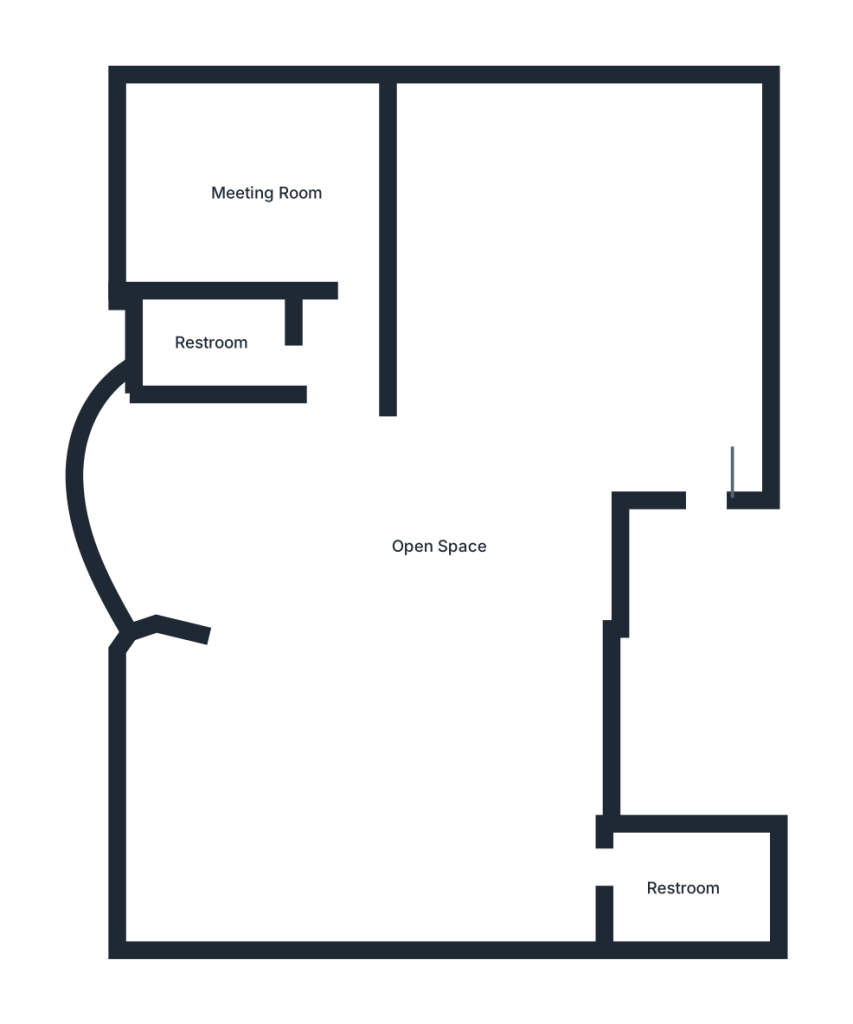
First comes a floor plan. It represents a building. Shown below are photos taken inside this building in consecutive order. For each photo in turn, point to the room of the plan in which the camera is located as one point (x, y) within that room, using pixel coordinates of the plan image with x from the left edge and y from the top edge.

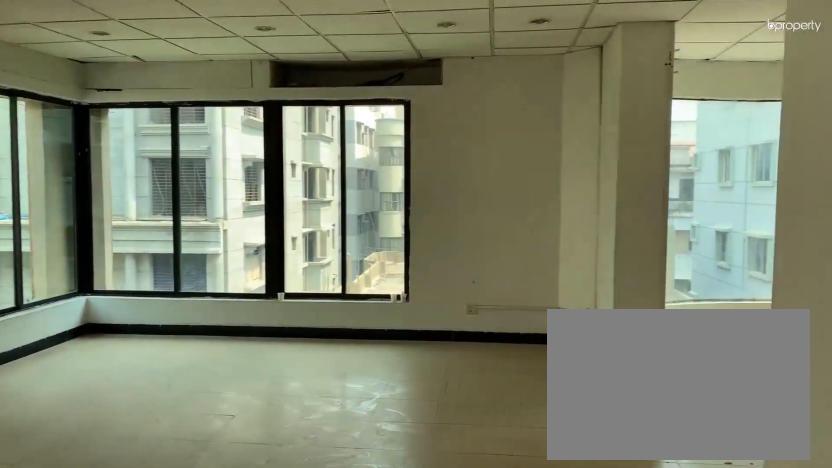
(410, 721)
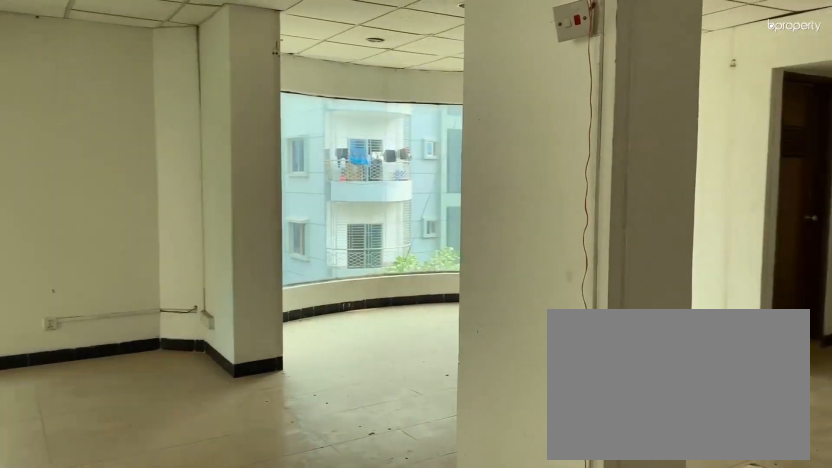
(410, 721)
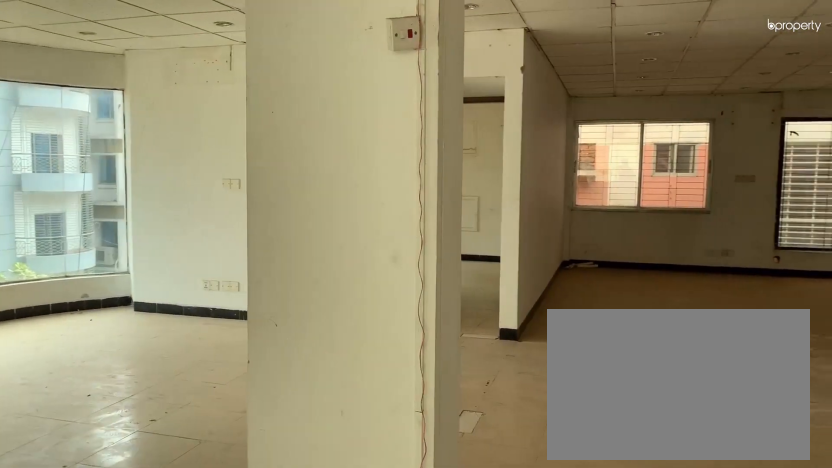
(410, 721)
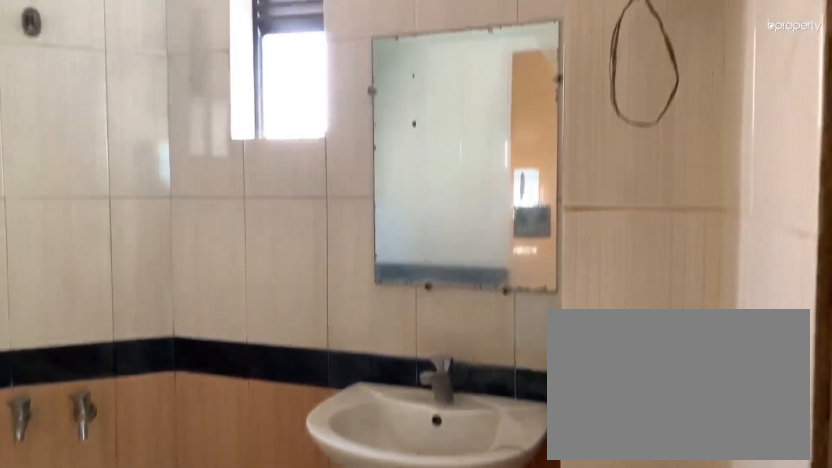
(677, 875)
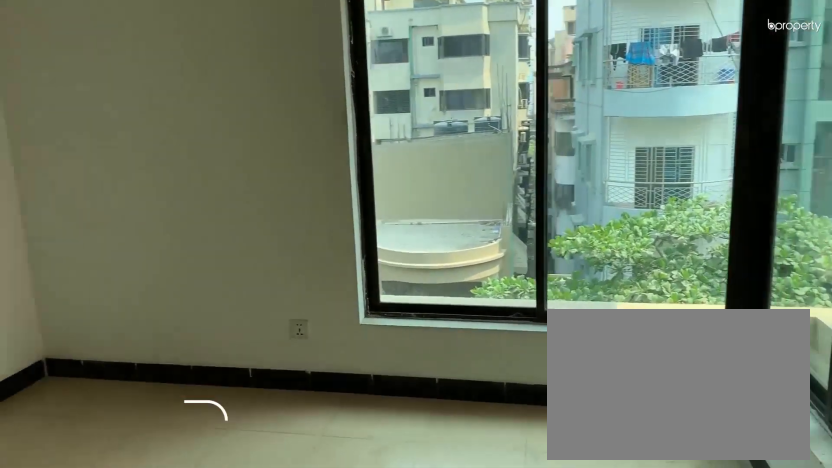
(258, 189)
